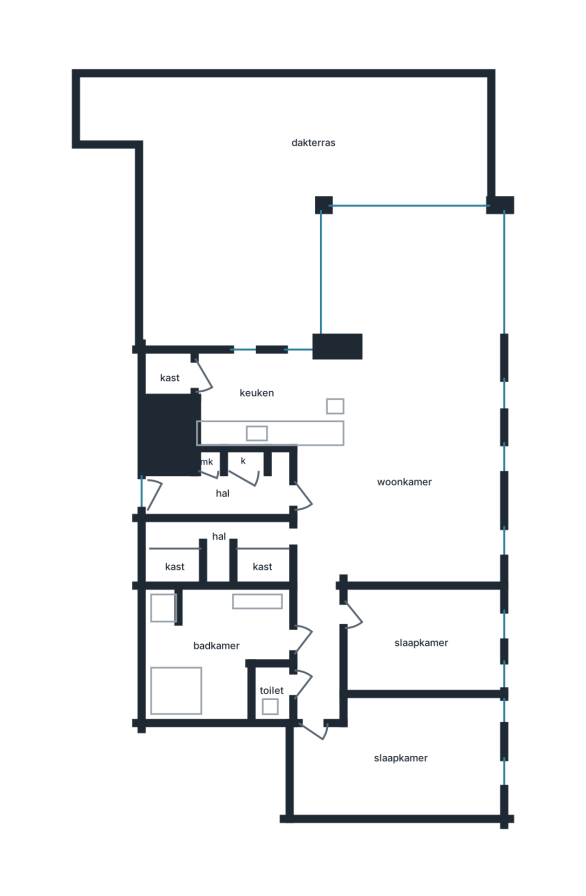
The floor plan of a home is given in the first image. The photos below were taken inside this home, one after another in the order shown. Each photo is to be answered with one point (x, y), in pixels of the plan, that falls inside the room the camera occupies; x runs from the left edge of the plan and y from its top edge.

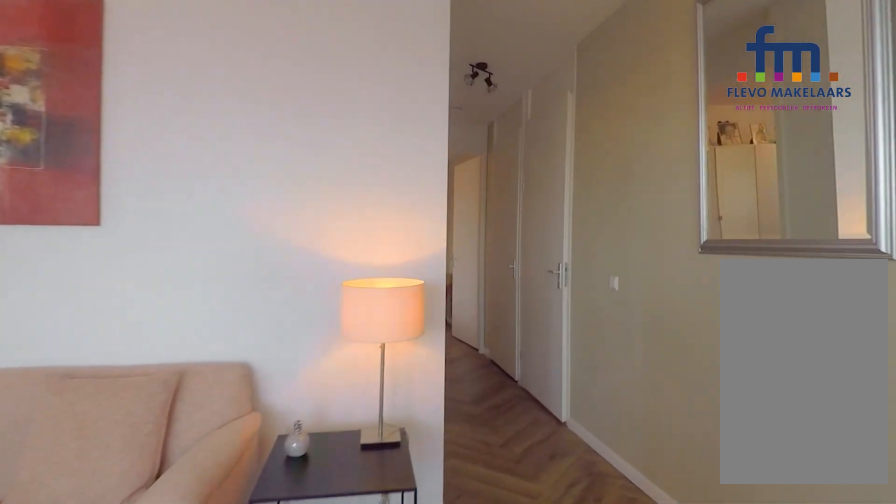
(405, 423)
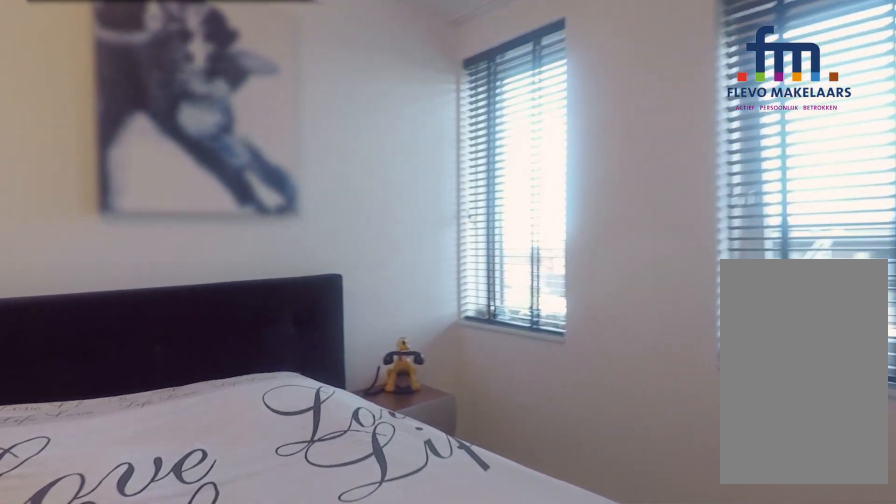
(401, 756)
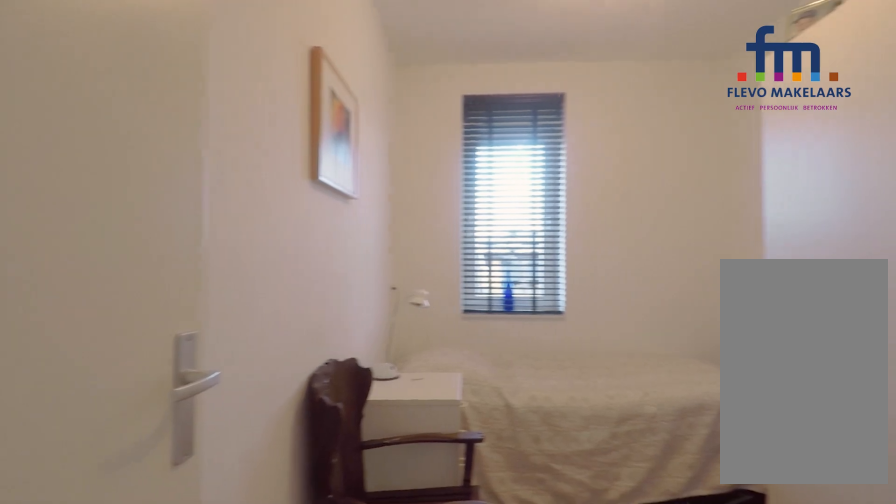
(421, 641)
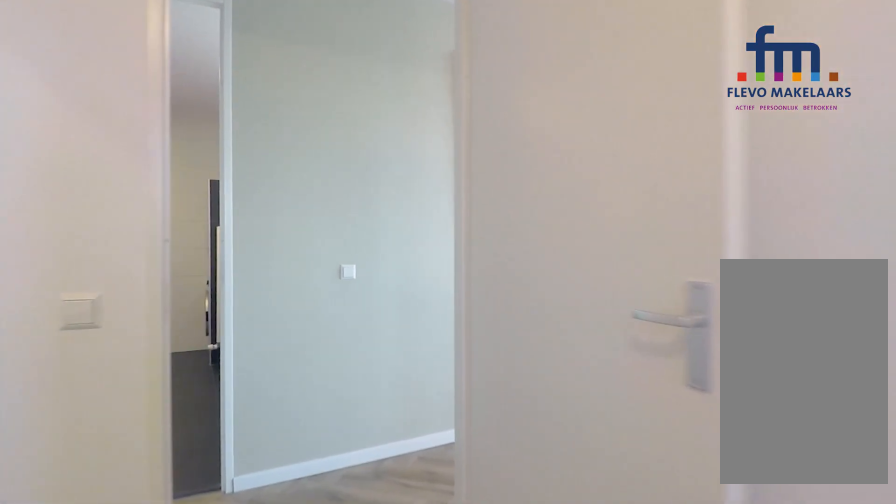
(421, 641)
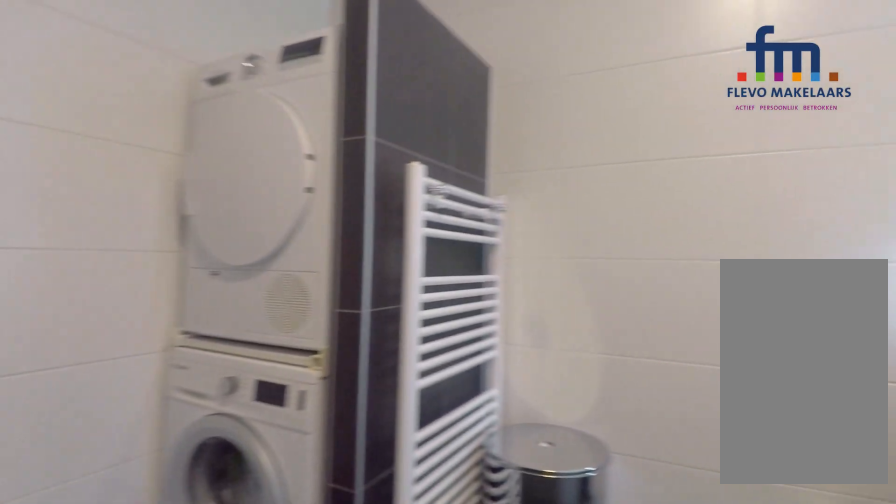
(211, 649)
